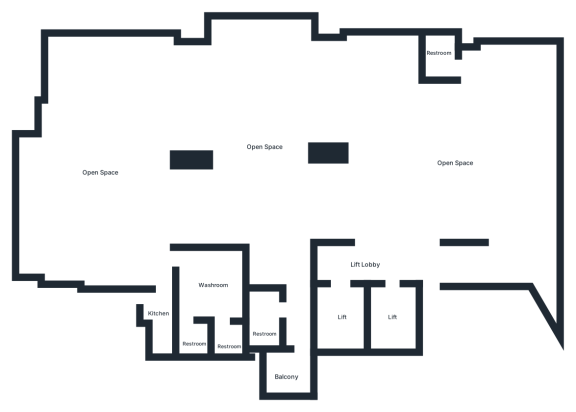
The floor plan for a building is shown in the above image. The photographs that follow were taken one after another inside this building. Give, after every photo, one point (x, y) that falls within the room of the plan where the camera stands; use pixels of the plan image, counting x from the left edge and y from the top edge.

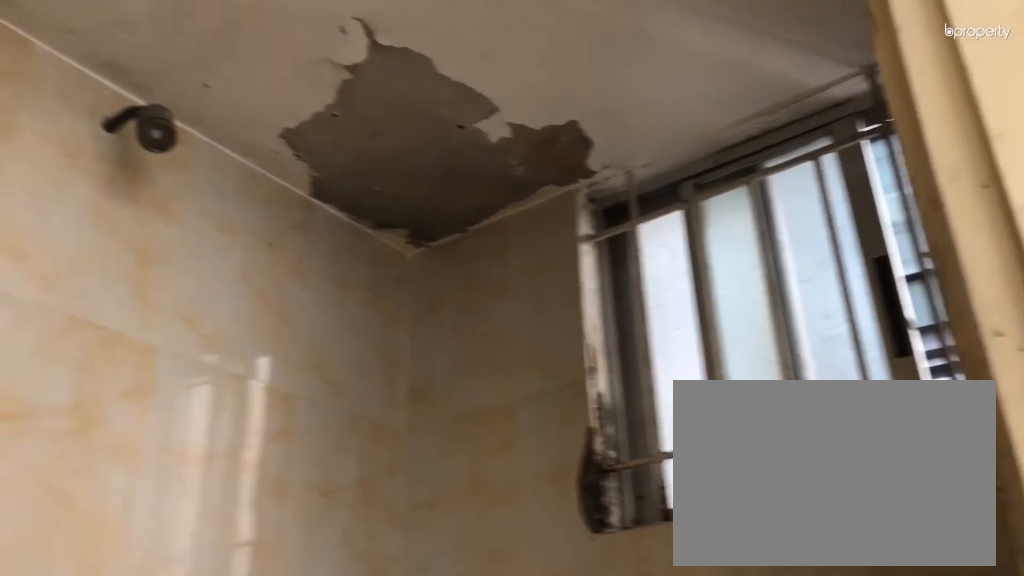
(436, 57)
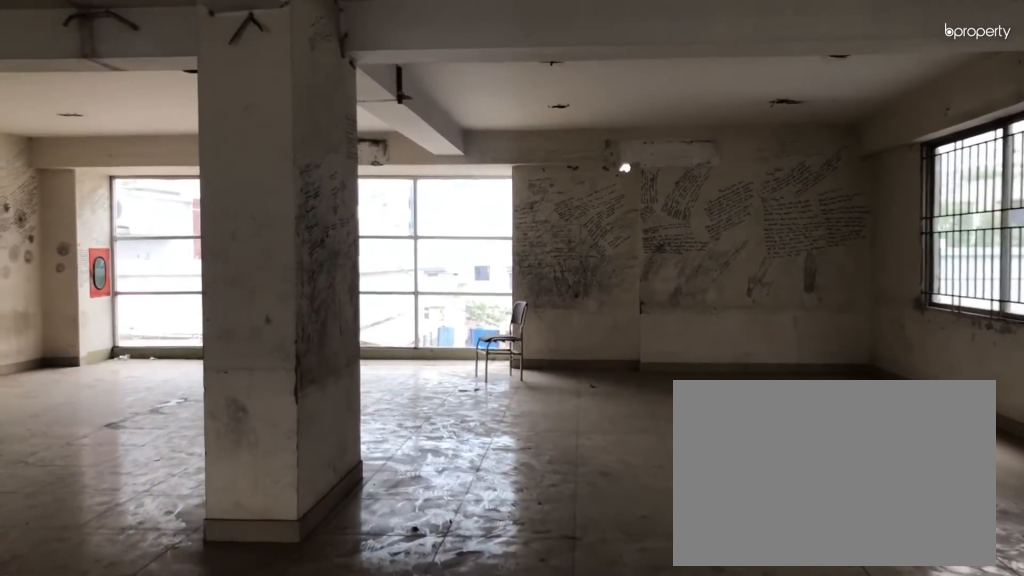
(325, 99)
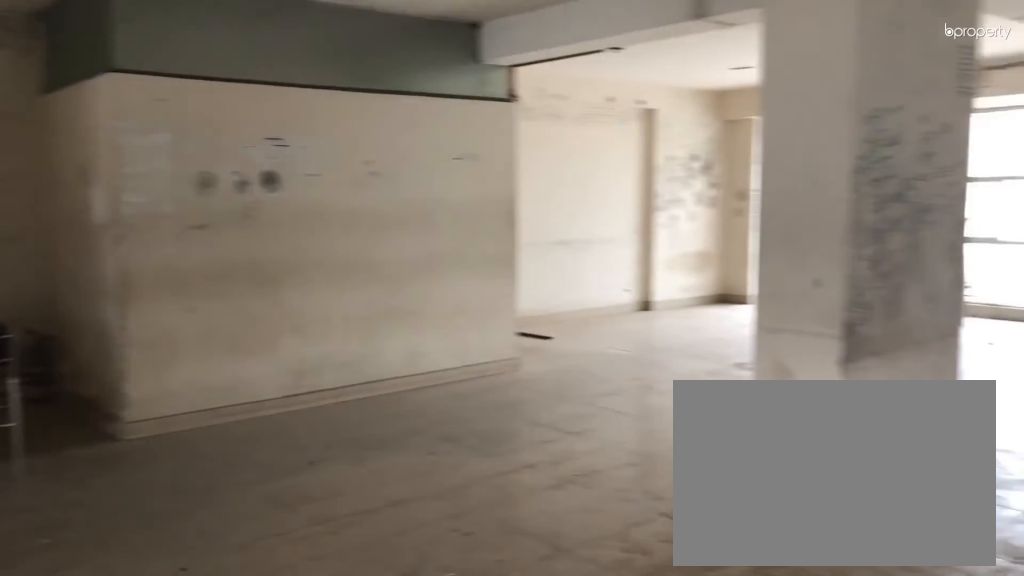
(264, 162)
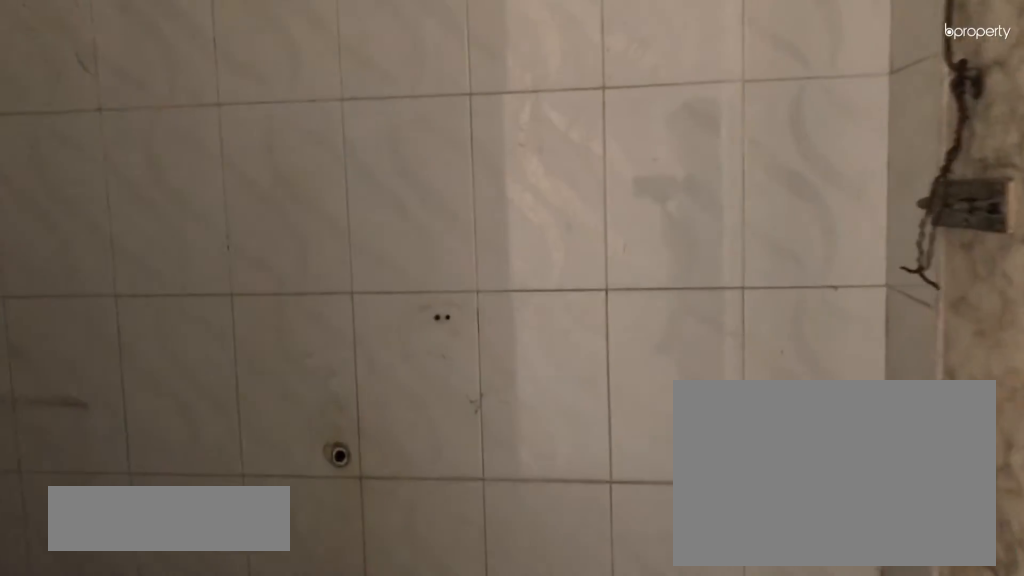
(264, 321)
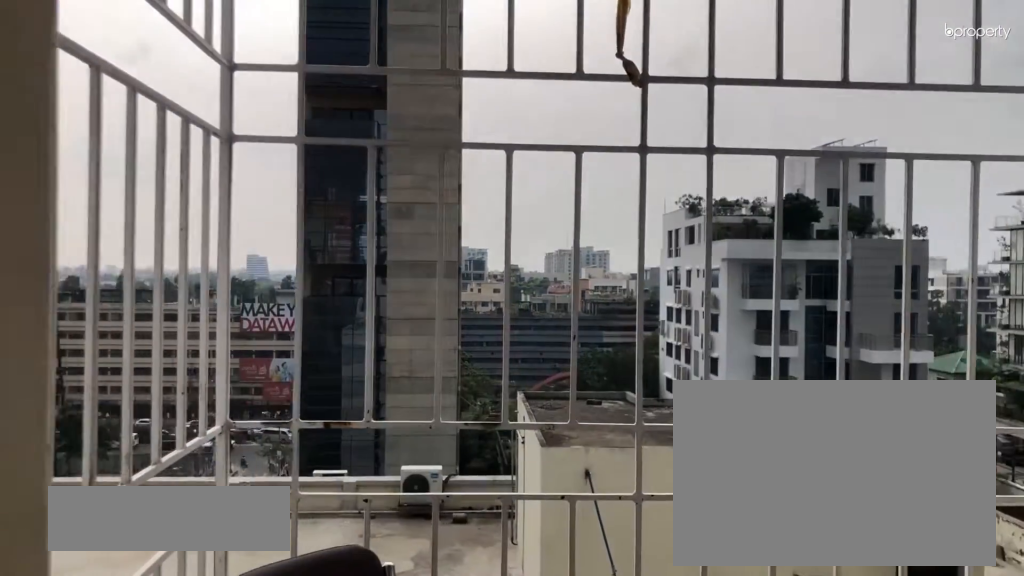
(285, 375)
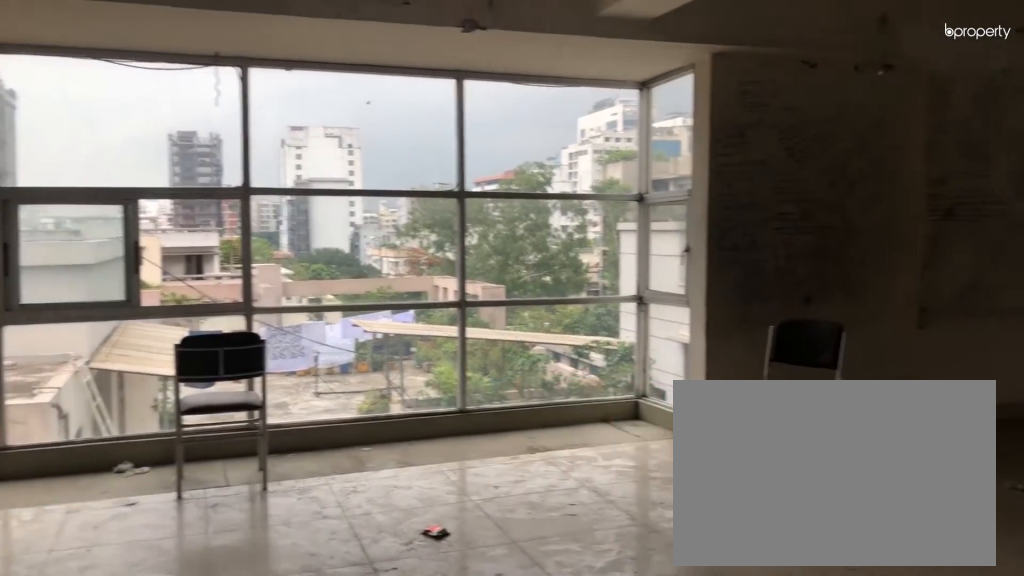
(110, 201)
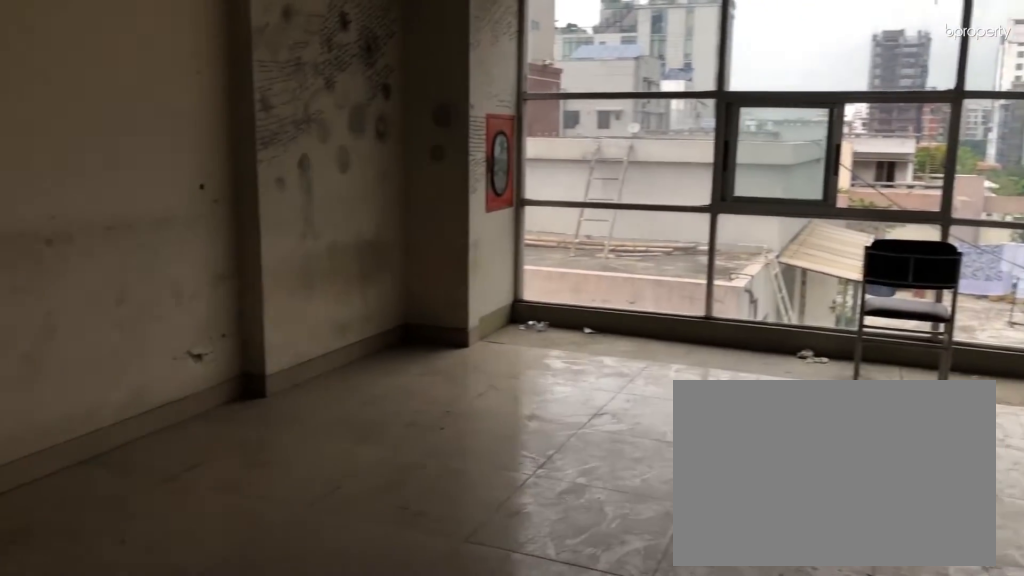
(110, 201)
